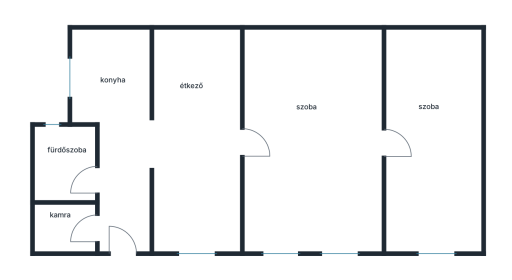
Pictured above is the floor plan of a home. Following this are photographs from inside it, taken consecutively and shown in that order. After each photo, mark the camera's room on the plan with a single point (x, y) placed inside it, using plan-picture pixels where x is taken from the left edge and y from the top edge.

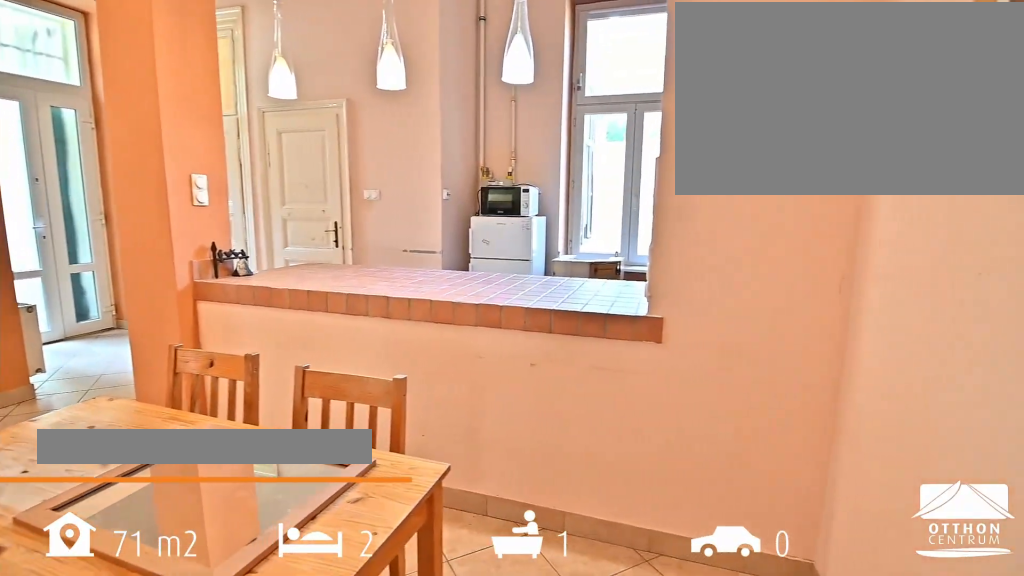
(197, 147)
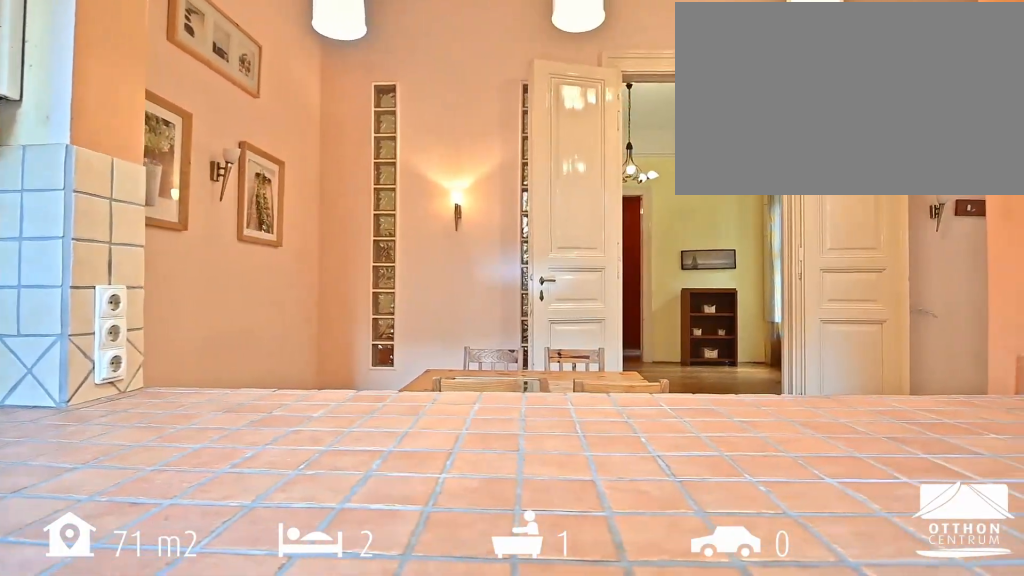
(112, 79)
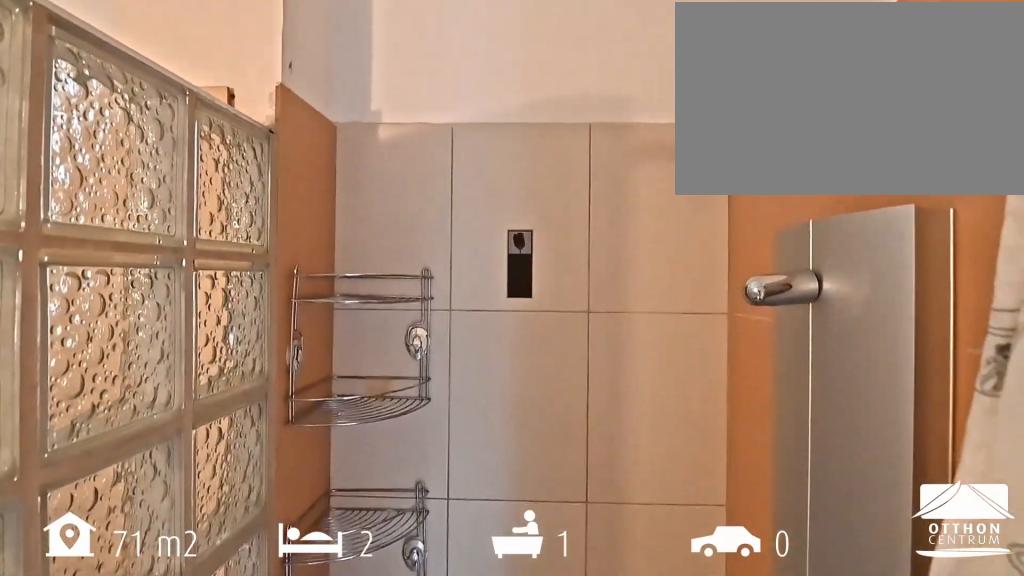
(67, 162)
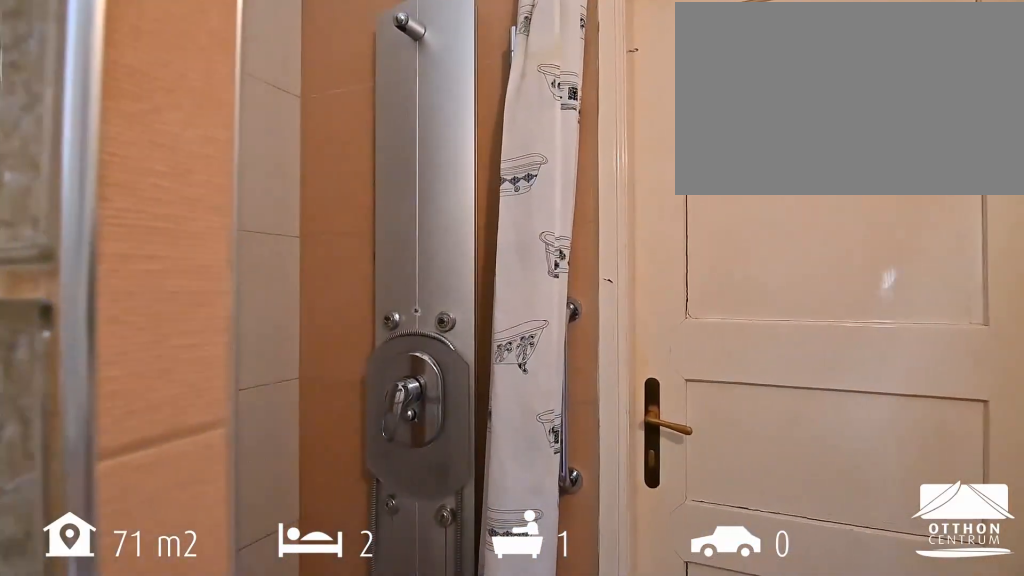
(67, 162)
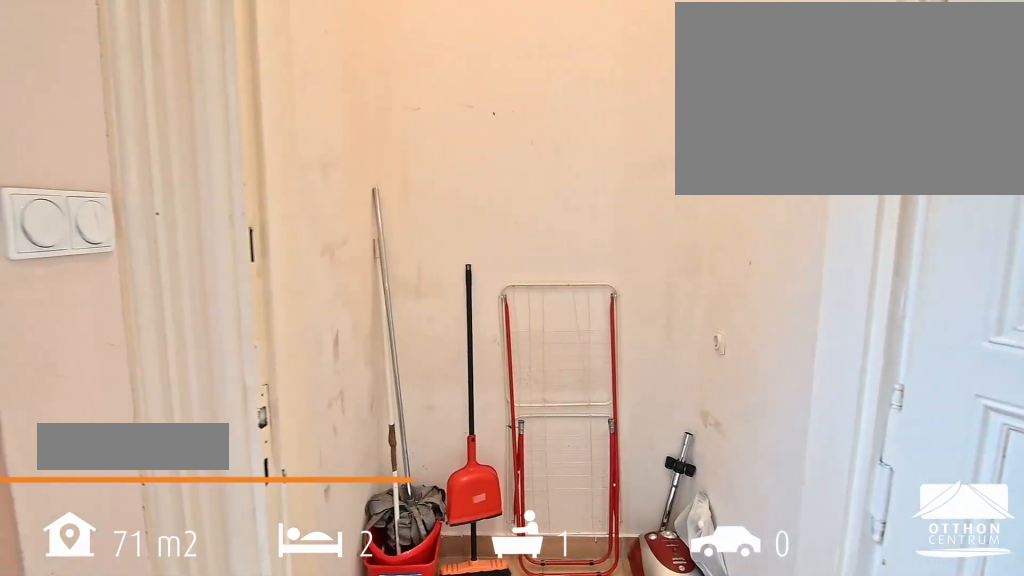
(65, 229)
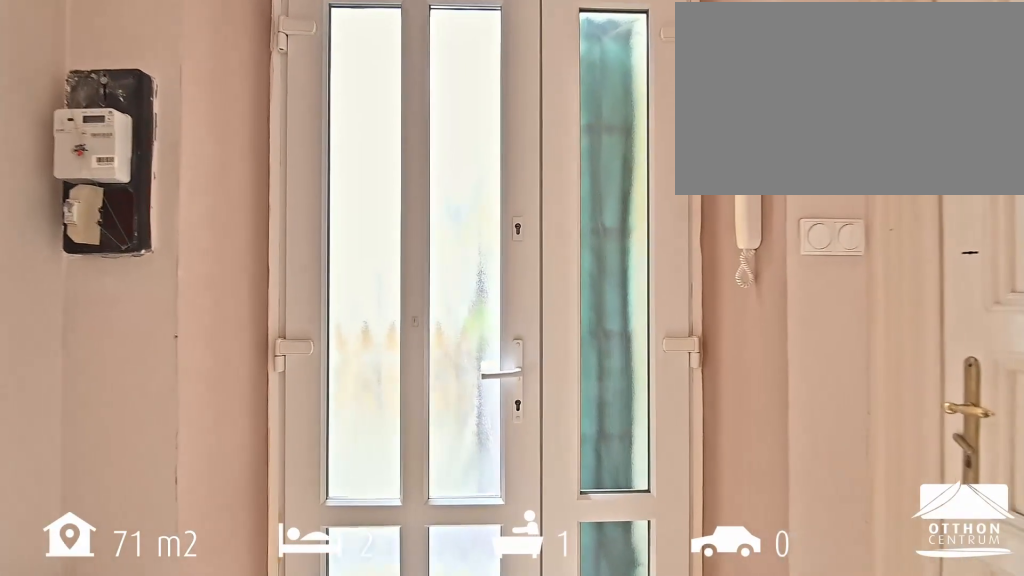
(125, 214)
